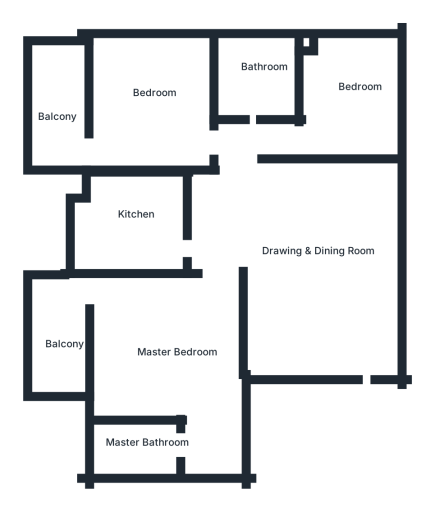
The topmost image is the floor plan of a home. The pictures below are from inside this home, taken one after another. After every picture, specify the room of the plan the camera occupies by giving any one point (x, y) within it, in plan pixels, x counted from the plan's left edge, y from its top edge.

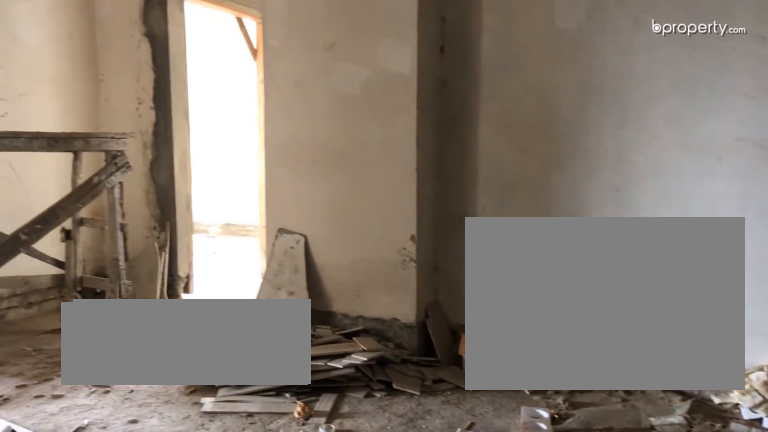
(333, 272)
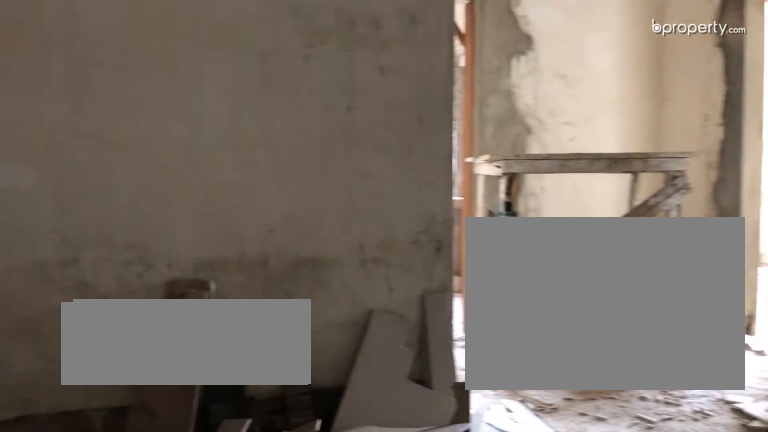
(333, 272)
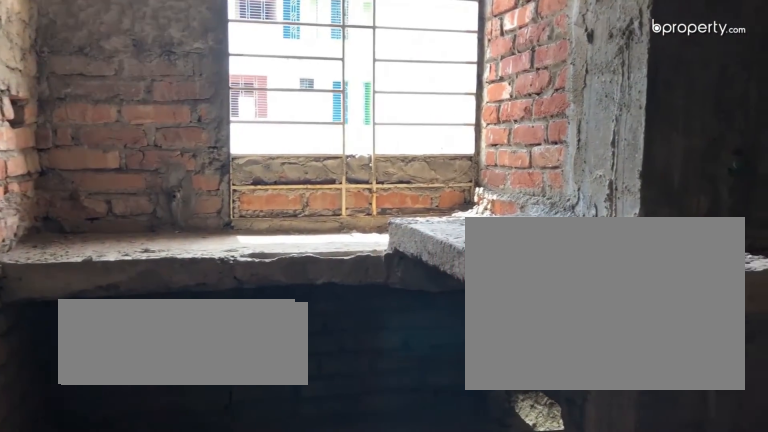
(132, 225)
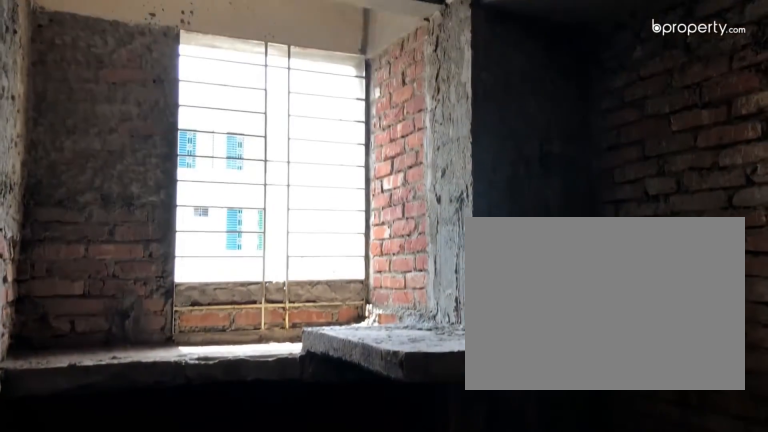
(141, 230)
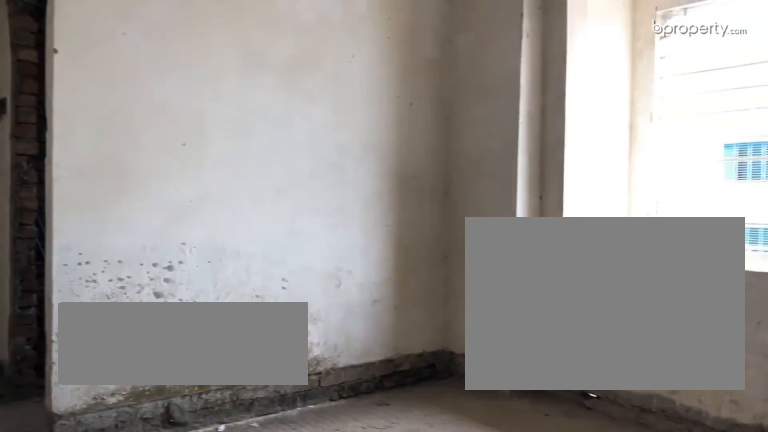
(184, 346)
